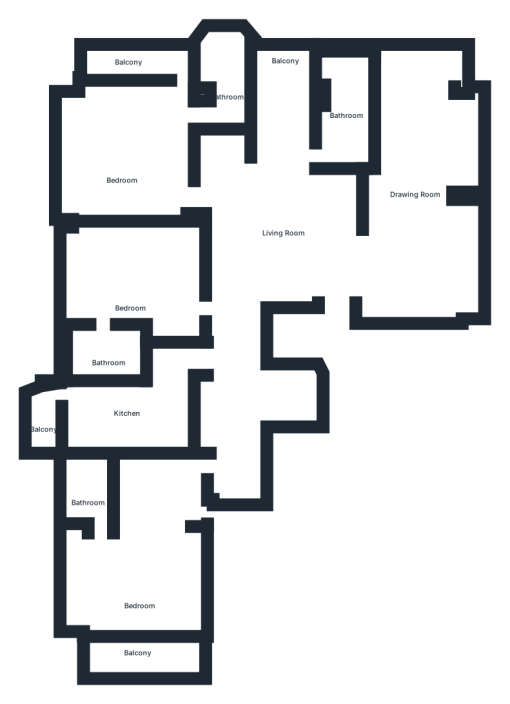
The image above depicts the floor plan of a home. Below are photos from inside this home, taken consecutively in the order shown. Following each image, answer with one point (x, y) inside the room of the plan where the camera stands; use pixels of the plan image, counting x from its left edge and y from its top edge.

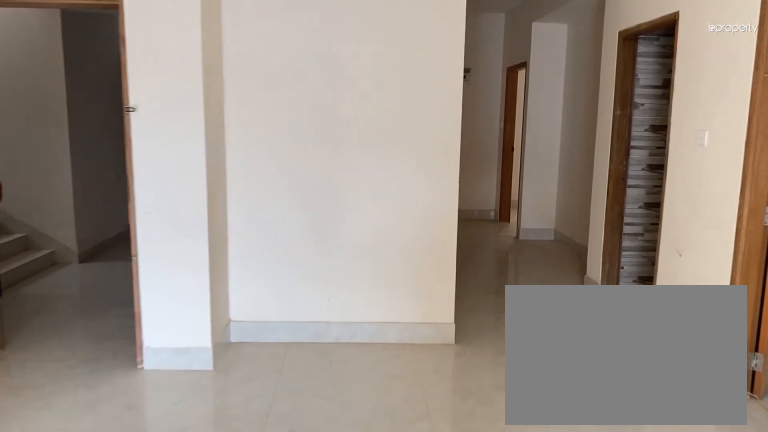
(288, 231)
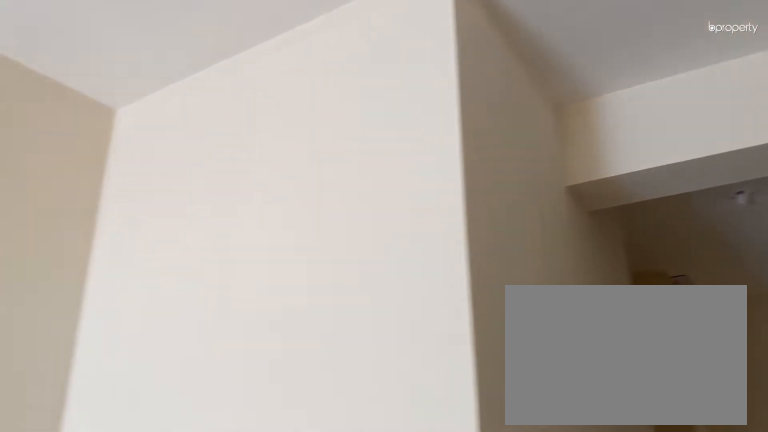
(288, 231)
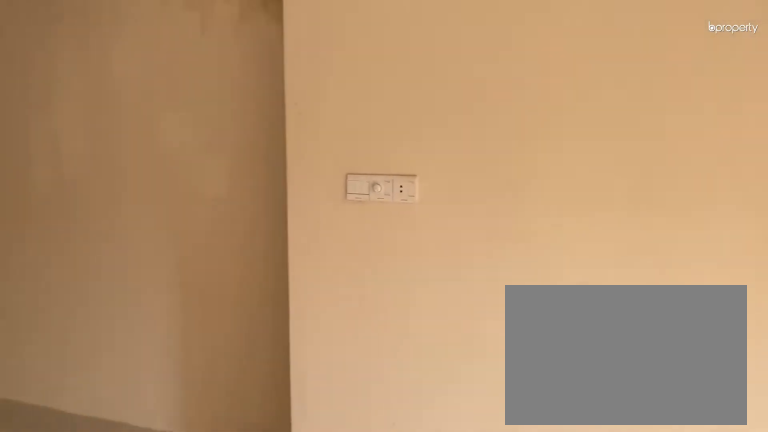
(414, 189)
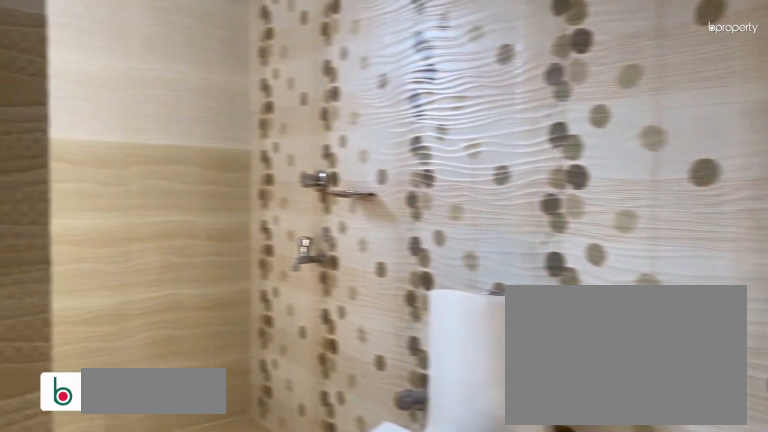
(347, 110)
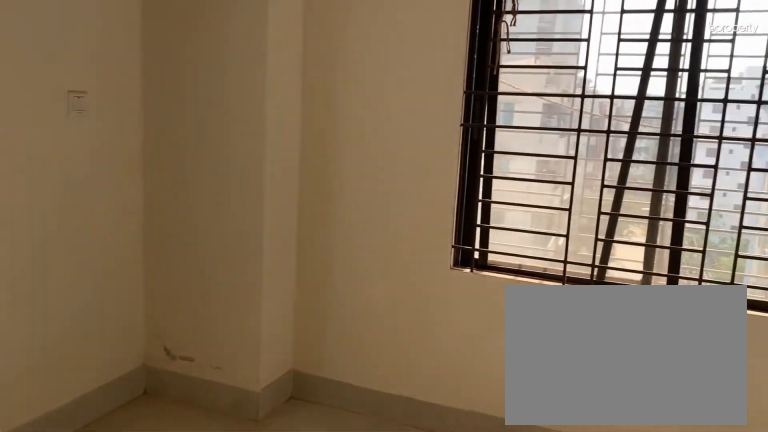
(125, 166)
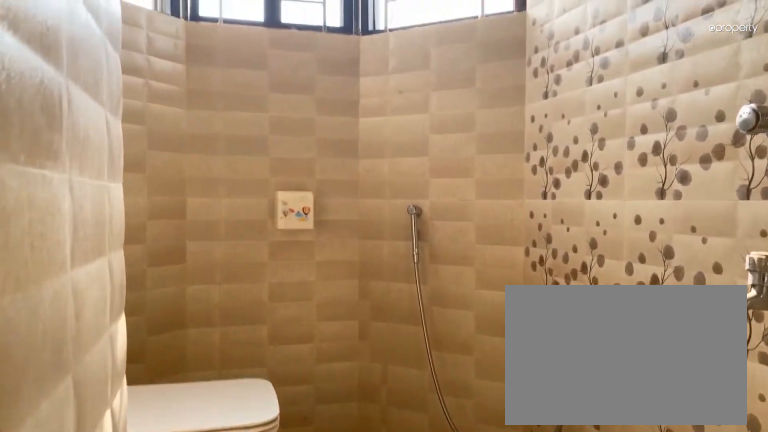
(231, 91)
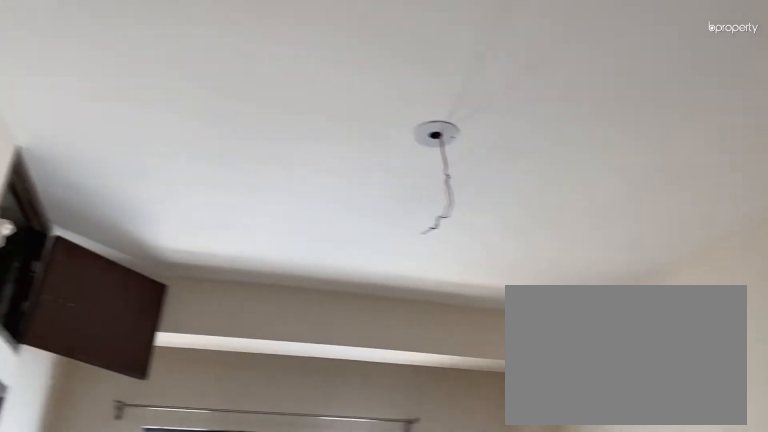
(130, 287)
